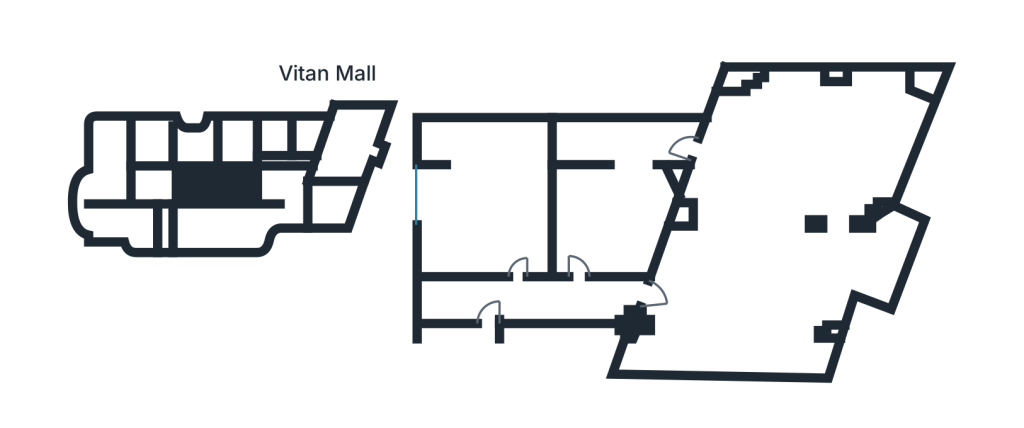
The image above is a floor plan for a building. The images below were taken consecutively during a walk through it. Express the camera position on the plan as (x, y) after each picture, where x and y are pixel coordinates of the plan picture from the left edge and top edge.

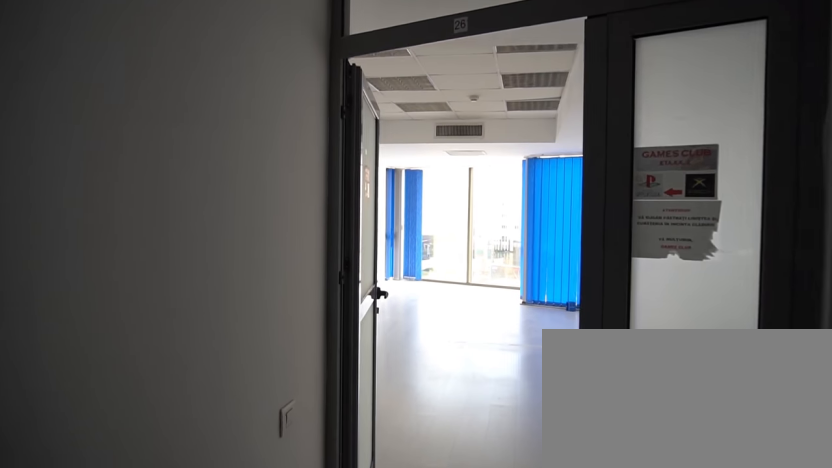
(603, 310)
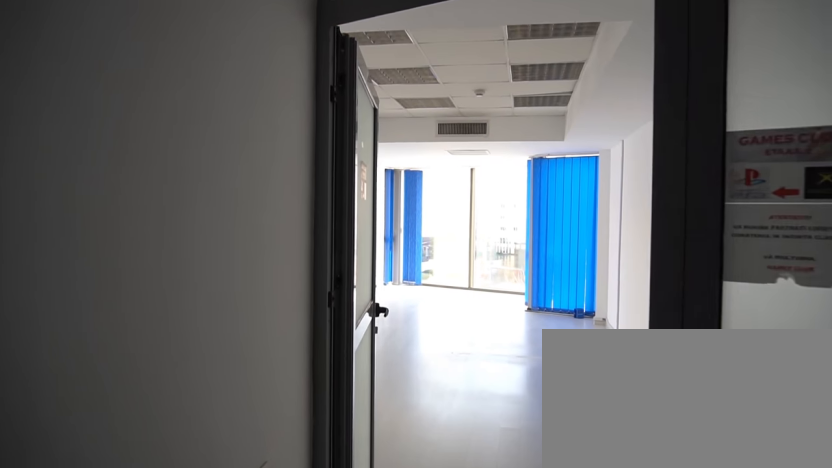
(610, 308)
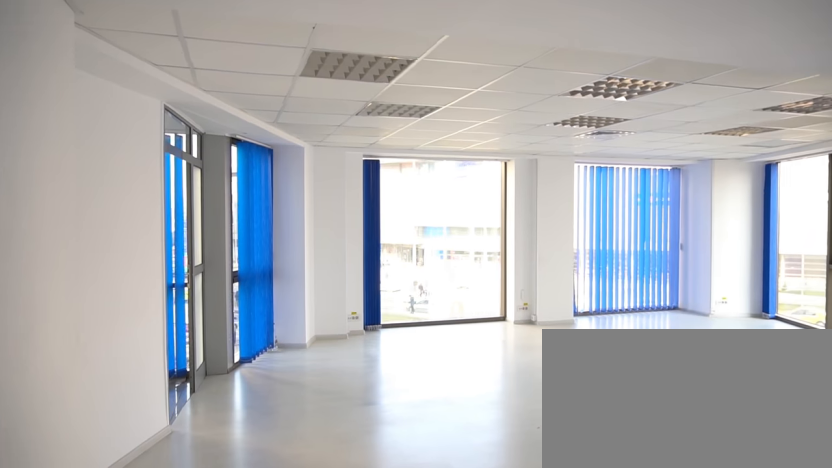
(682, 285)
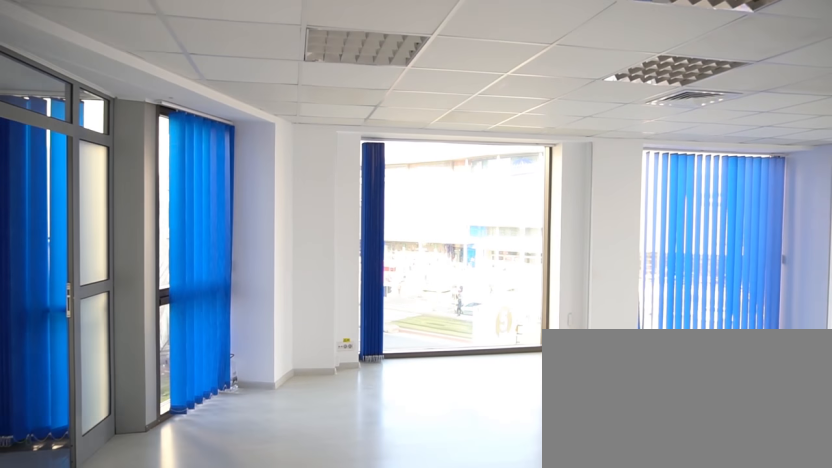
(692, 240)
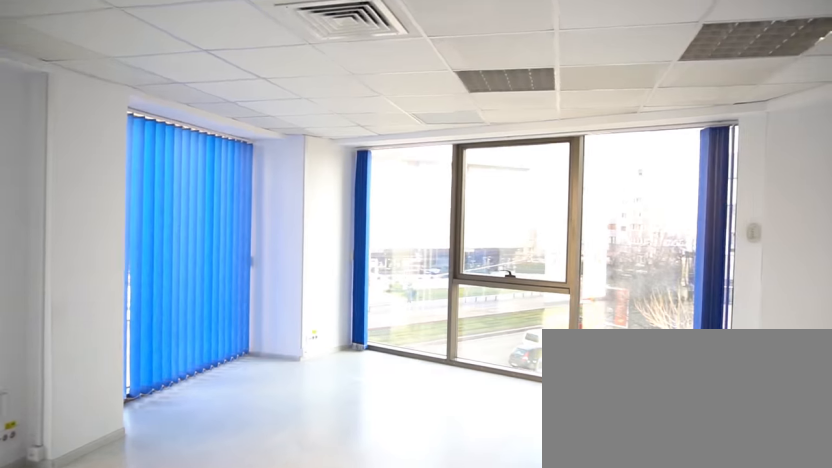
(785, 152)
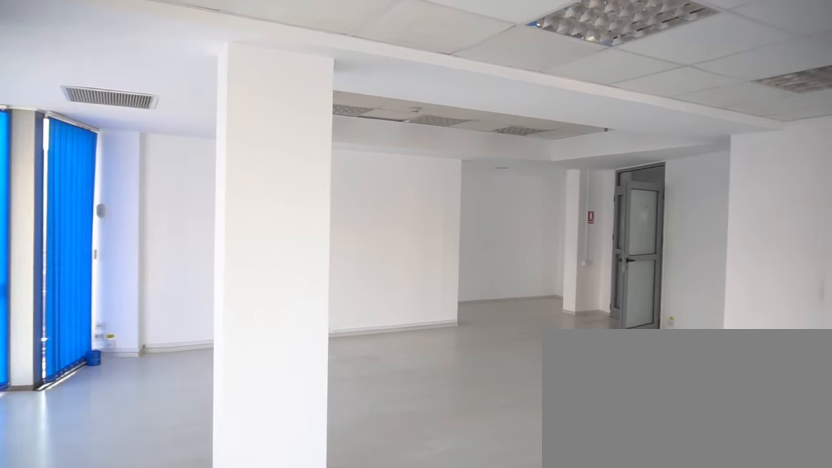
(867, 149)
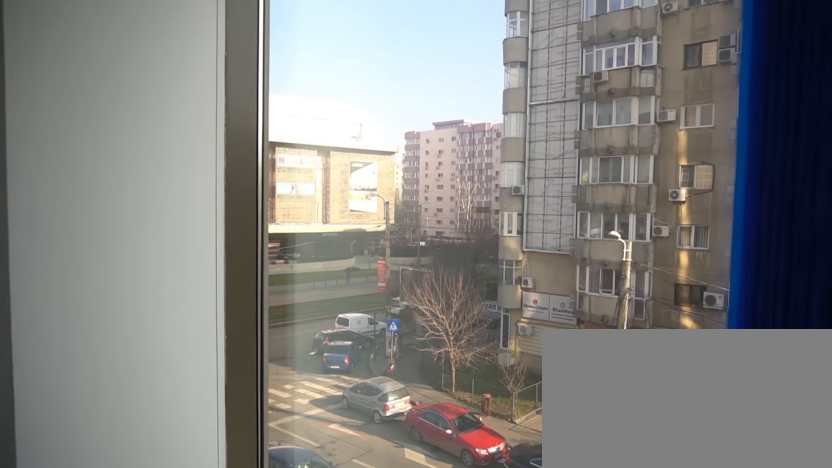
(774, 358)
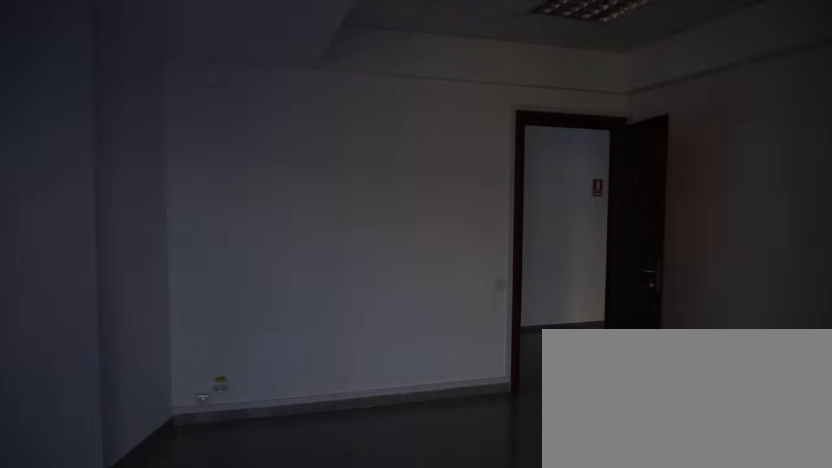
(637, 192)
